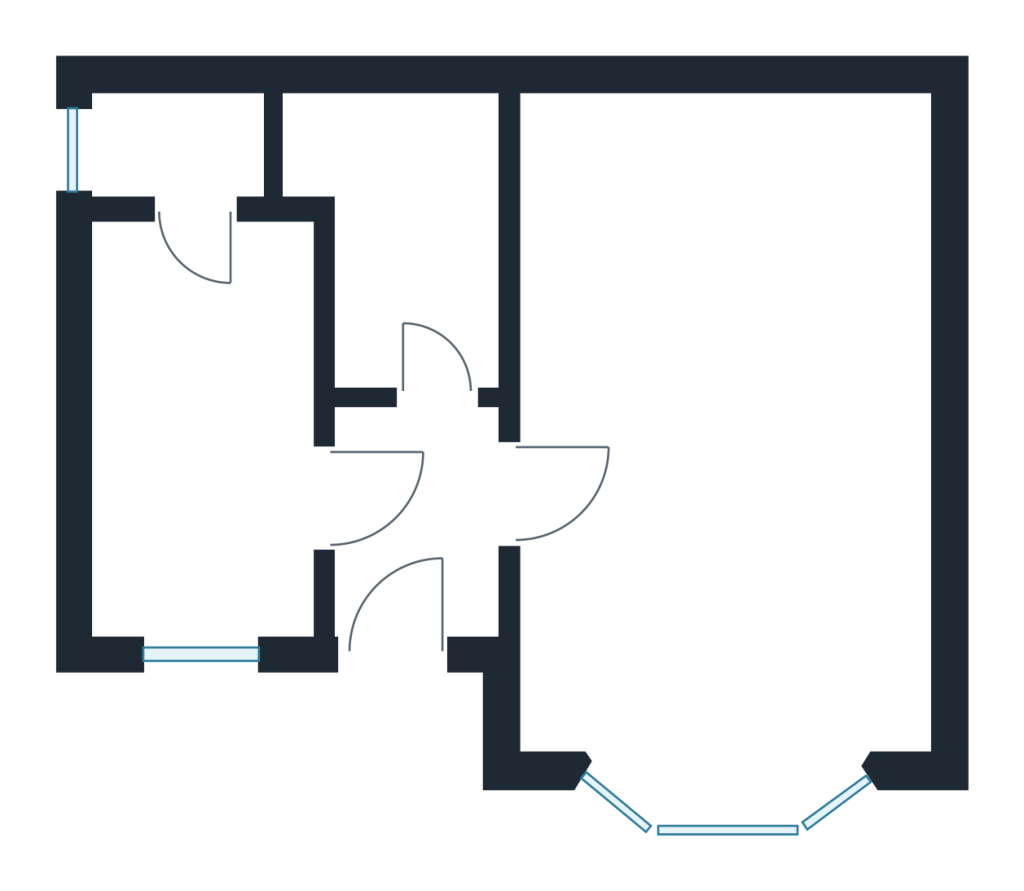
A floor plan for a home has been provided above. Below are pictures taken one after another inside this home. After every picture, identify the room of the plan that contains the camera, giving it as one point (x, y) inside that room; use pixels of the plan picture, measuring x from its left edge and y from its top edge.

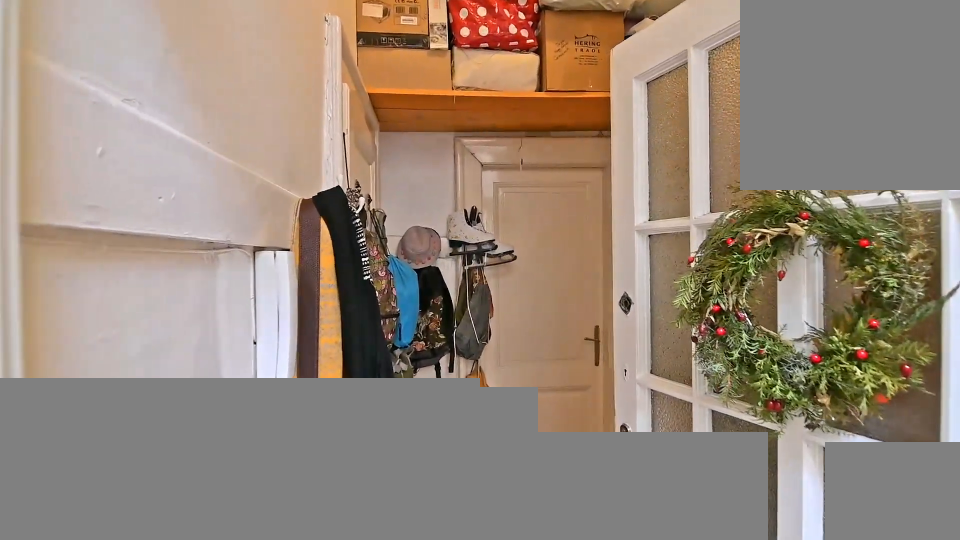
(423, 529)
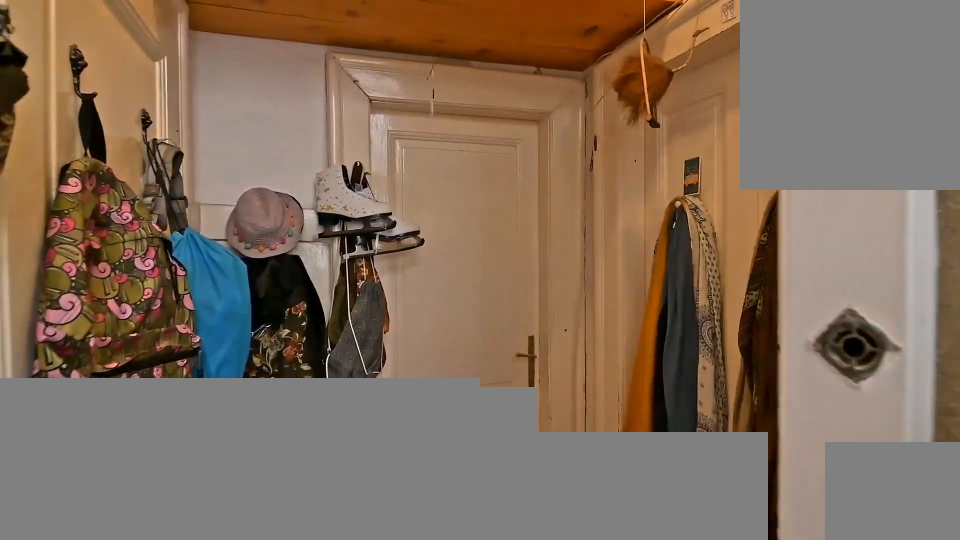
(422, 529)
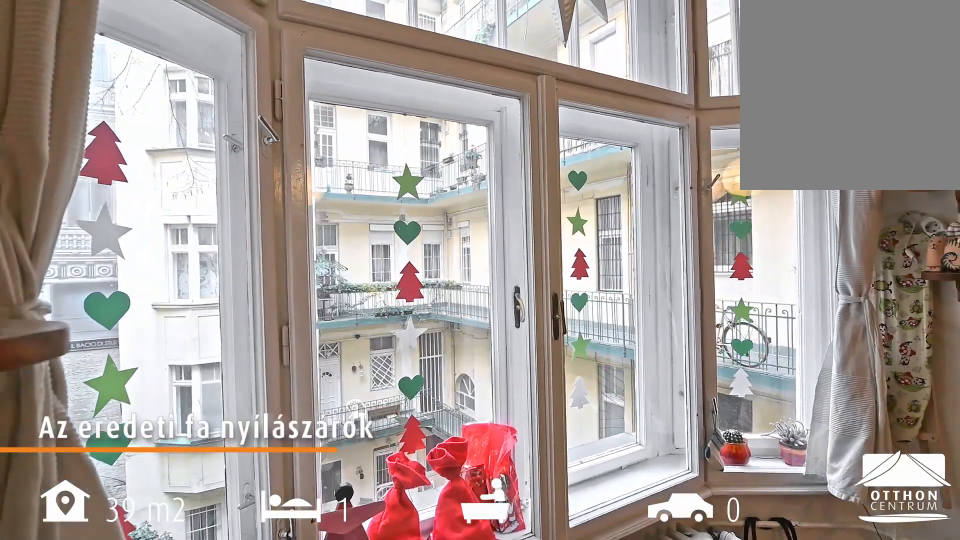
(724, 422)
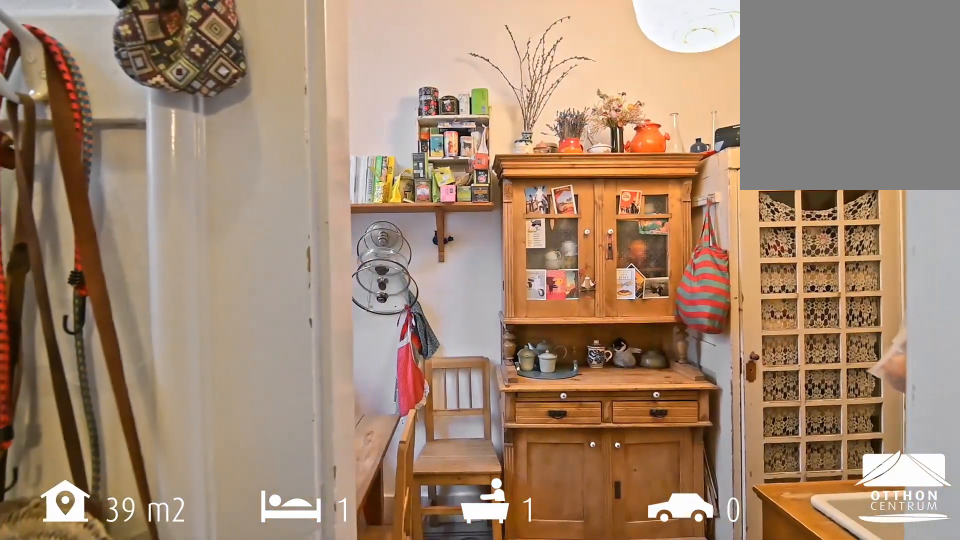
(199, 451)
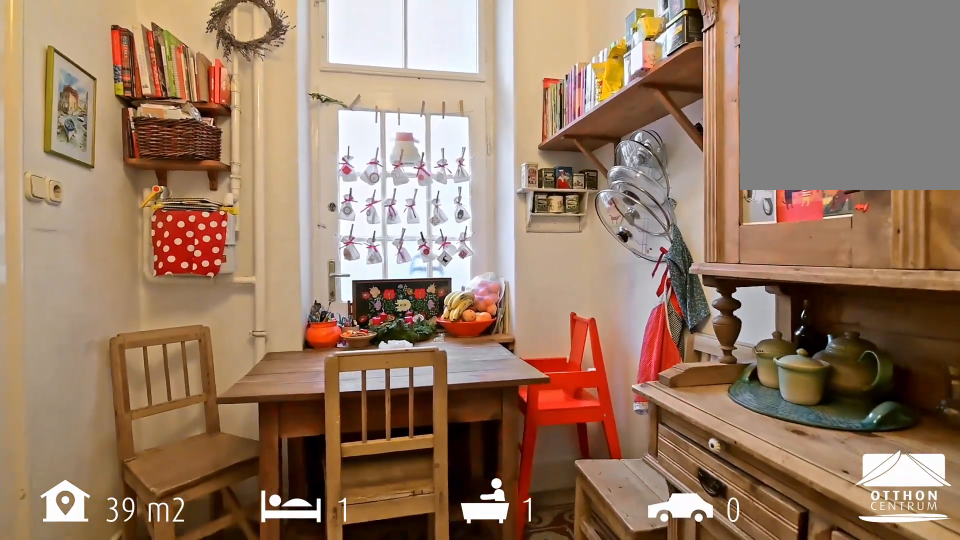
(199, 450)
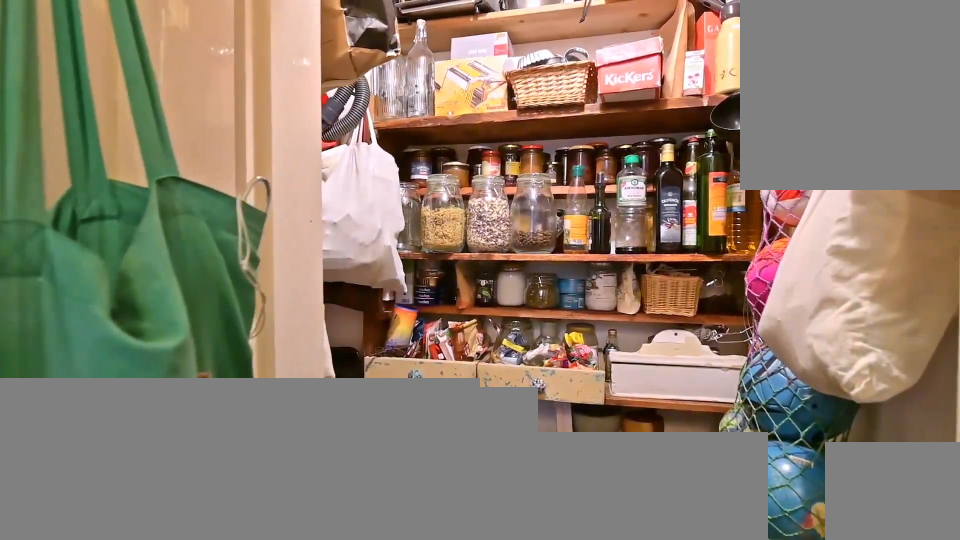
(178, 148)
